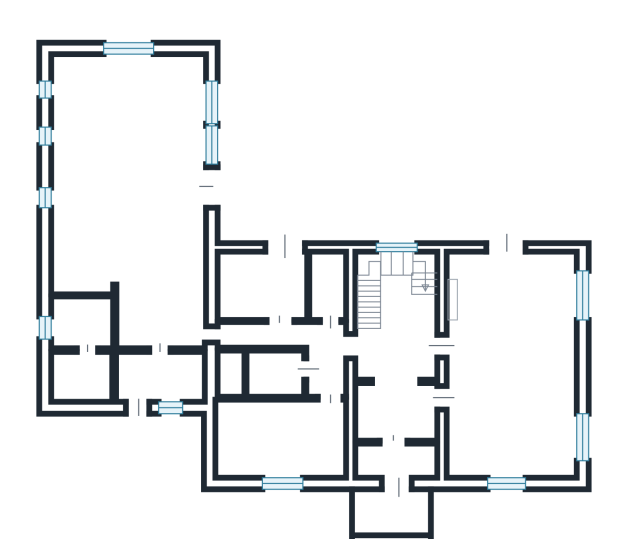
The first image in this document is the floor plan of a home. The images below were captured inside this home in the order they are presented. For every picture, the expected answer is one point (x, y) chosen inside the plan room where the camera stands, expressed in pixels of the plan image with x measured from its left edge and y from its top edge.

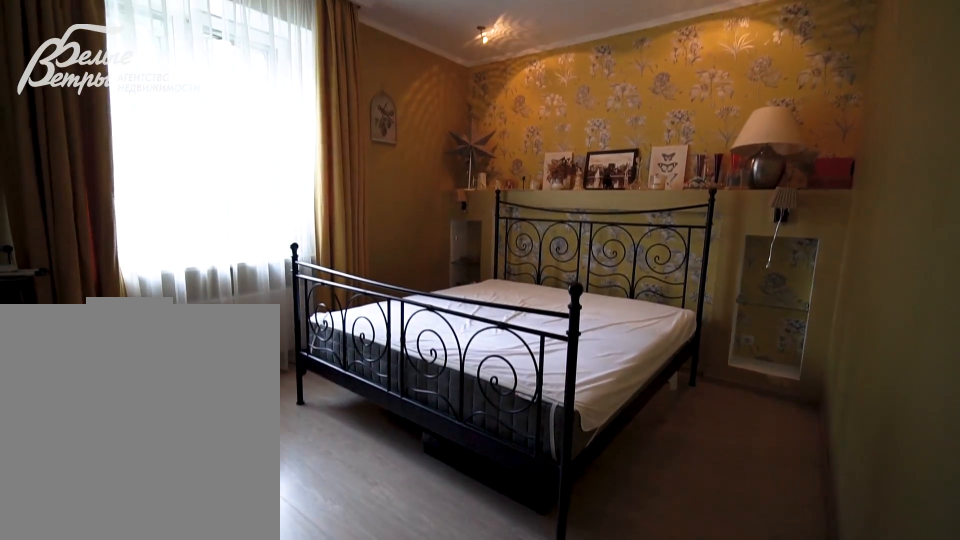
(278, 437)
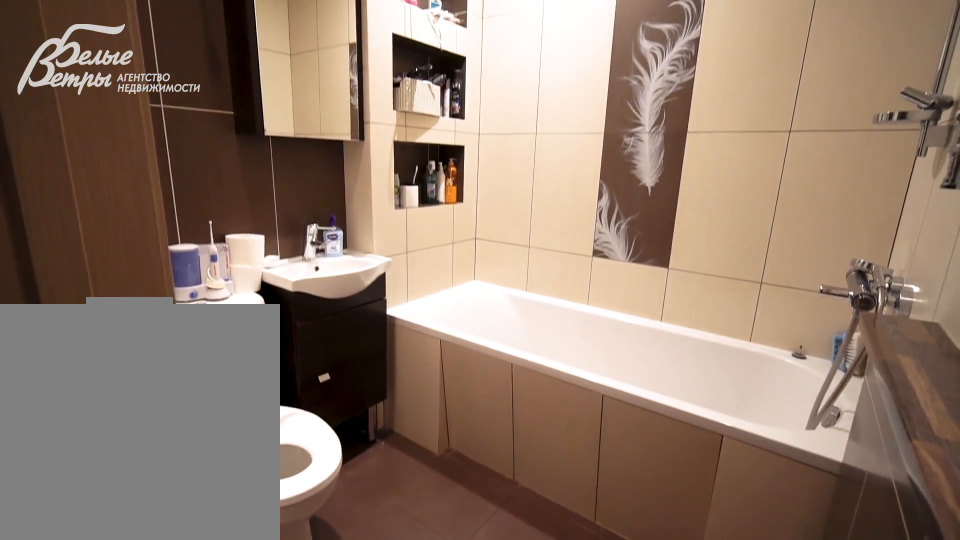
(272, 371)
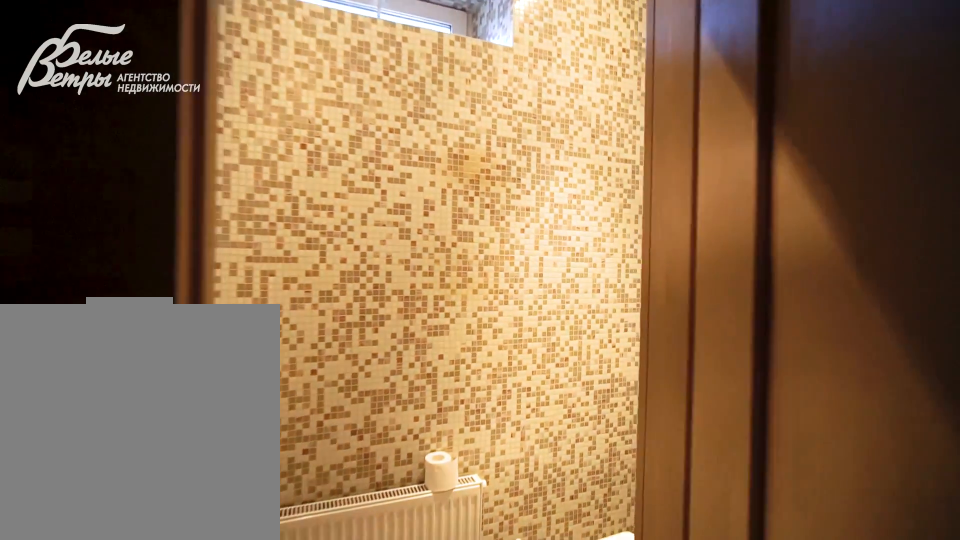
(80, 320)
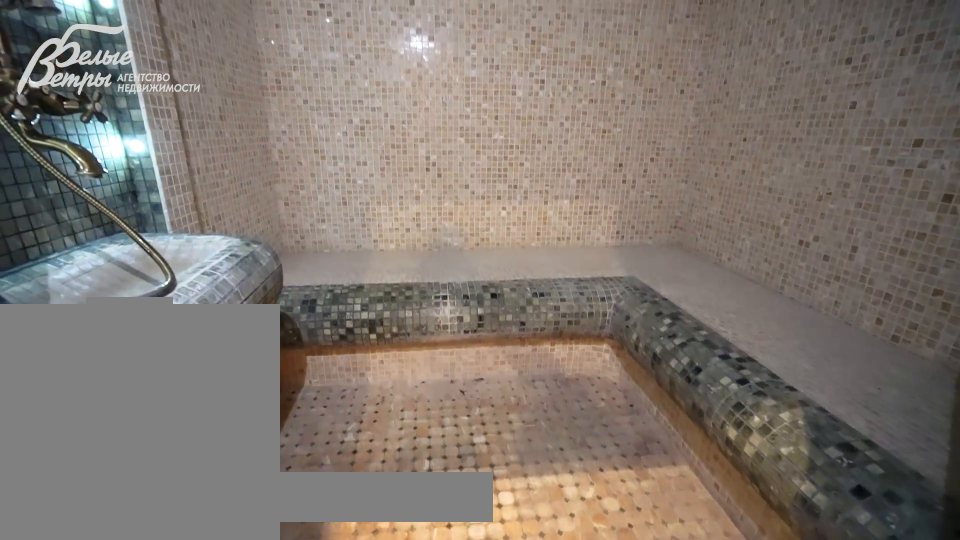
(79, 376)
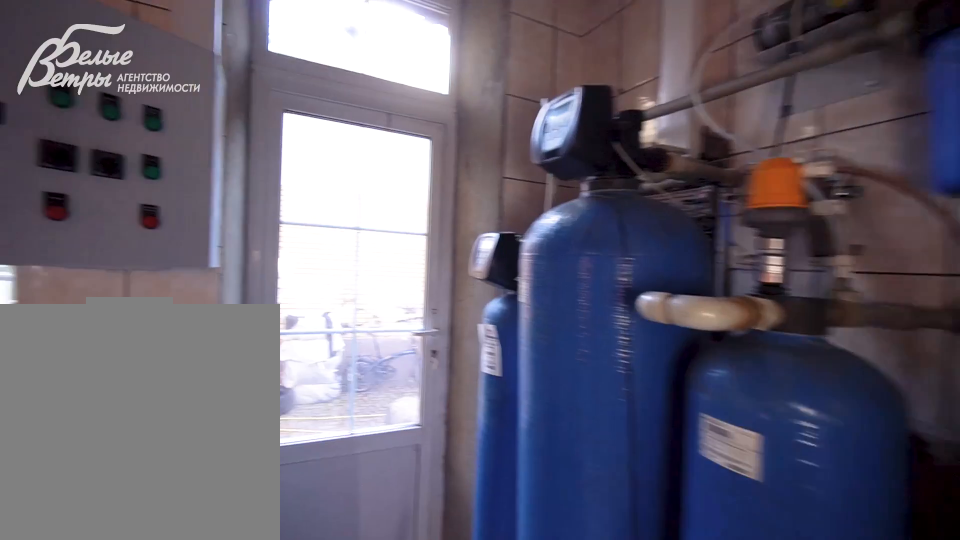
(158, 374)
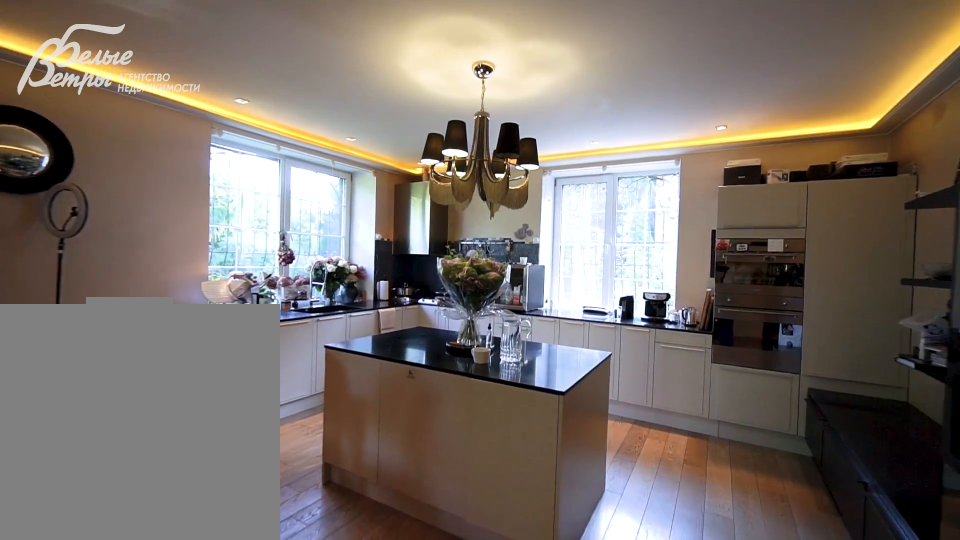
(508, 429)
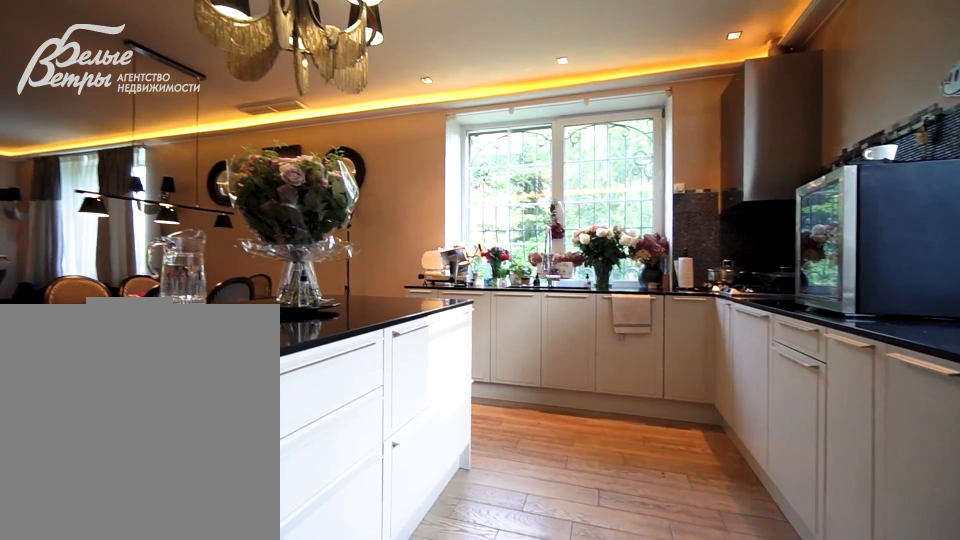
(508, 429)
